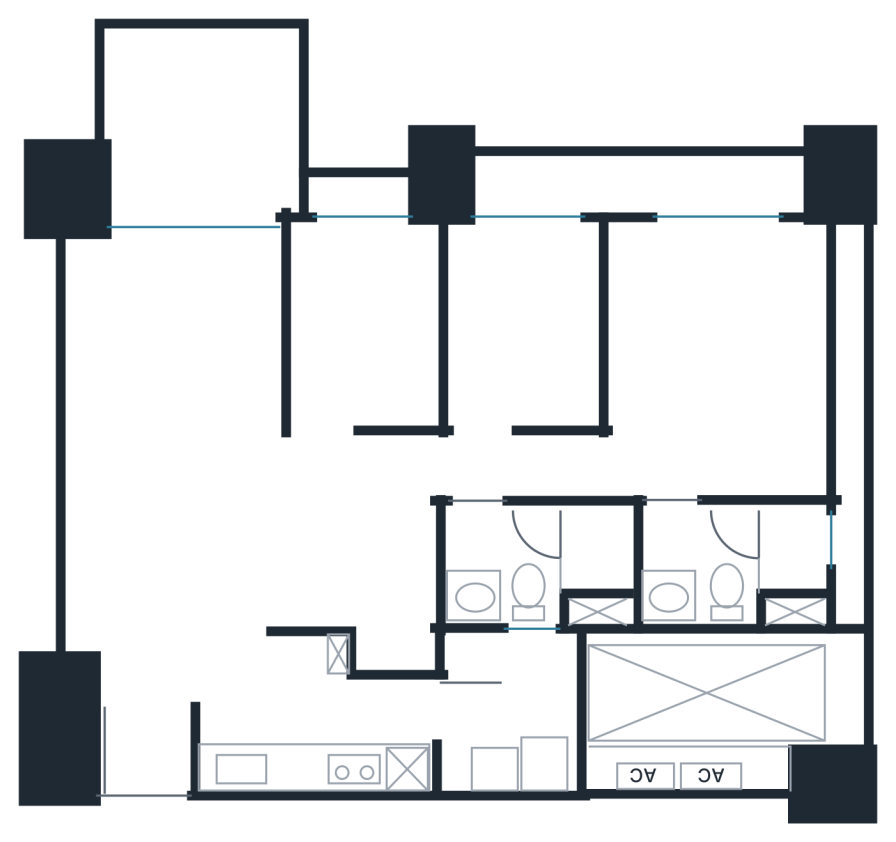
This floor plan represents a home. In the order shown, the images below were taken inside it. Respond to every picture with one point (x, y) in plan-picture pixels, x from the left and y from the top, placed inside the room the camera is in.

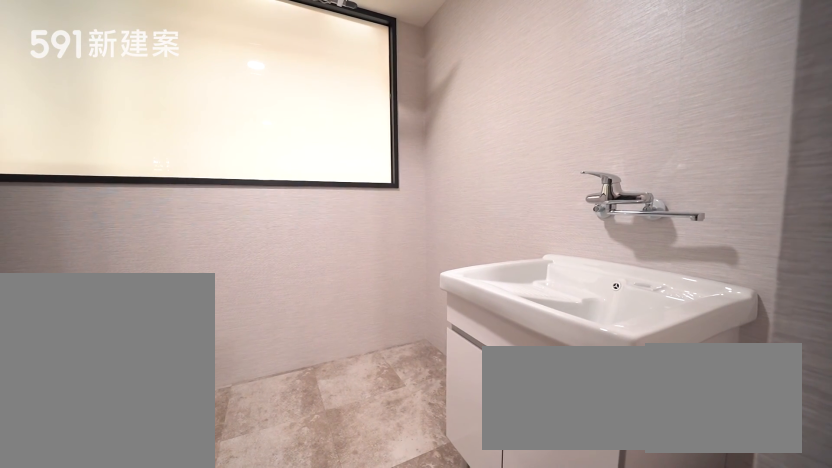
(518, 709)
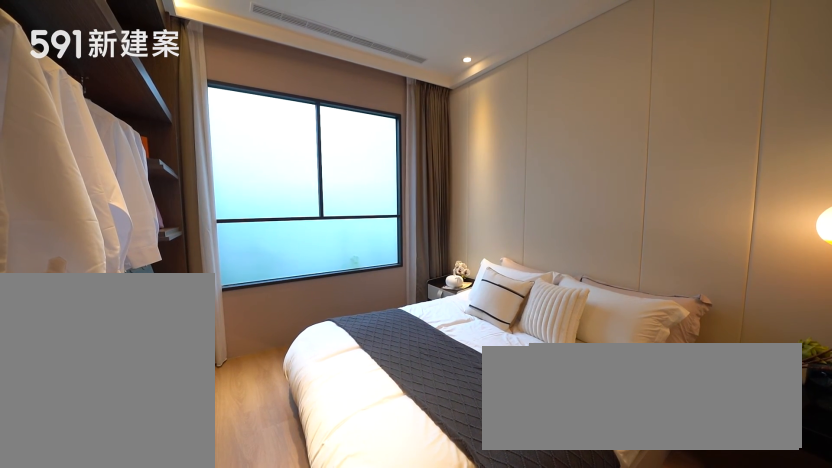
(724, 358)
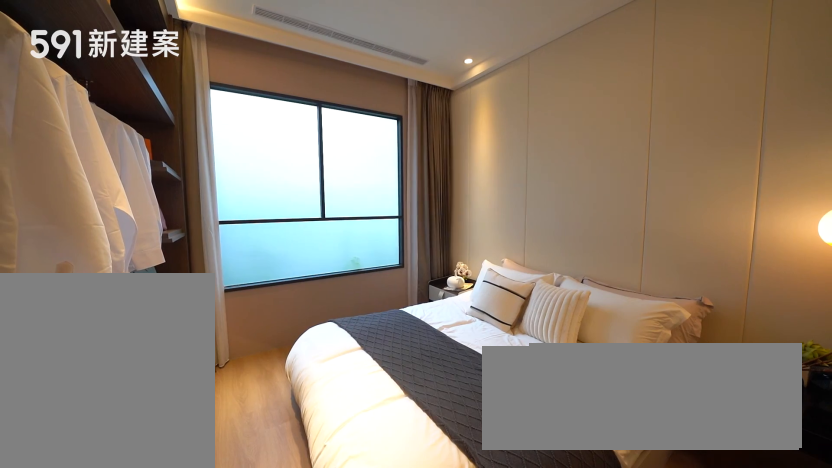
(724, 358)
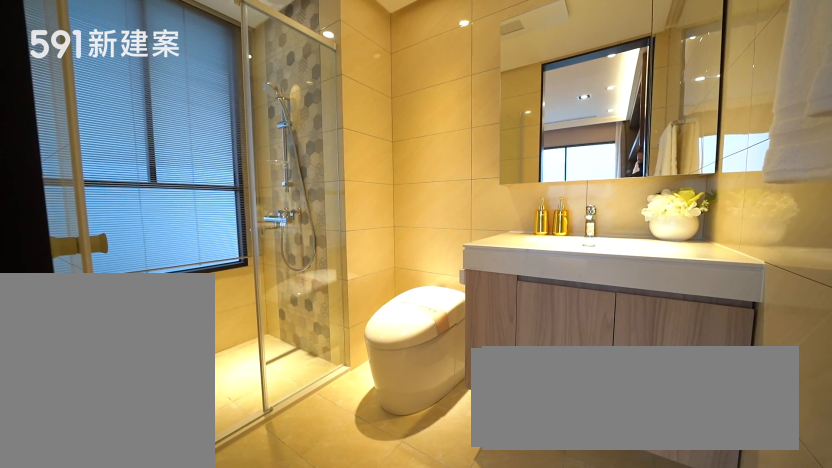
(744, 567)
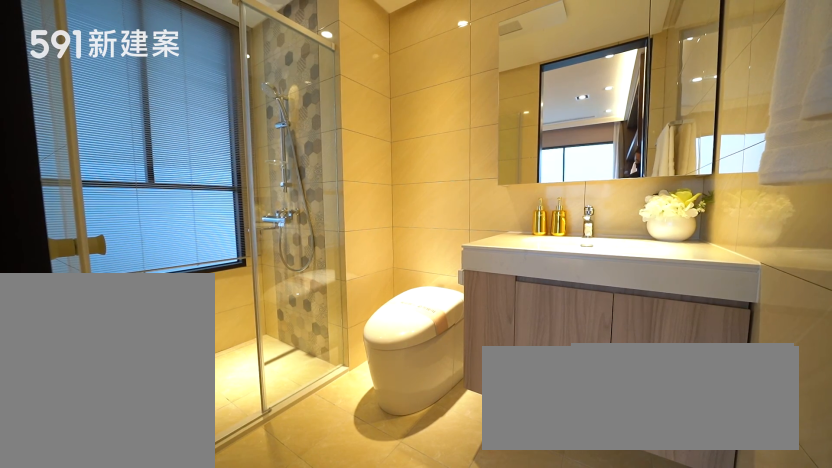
(744, 567)
